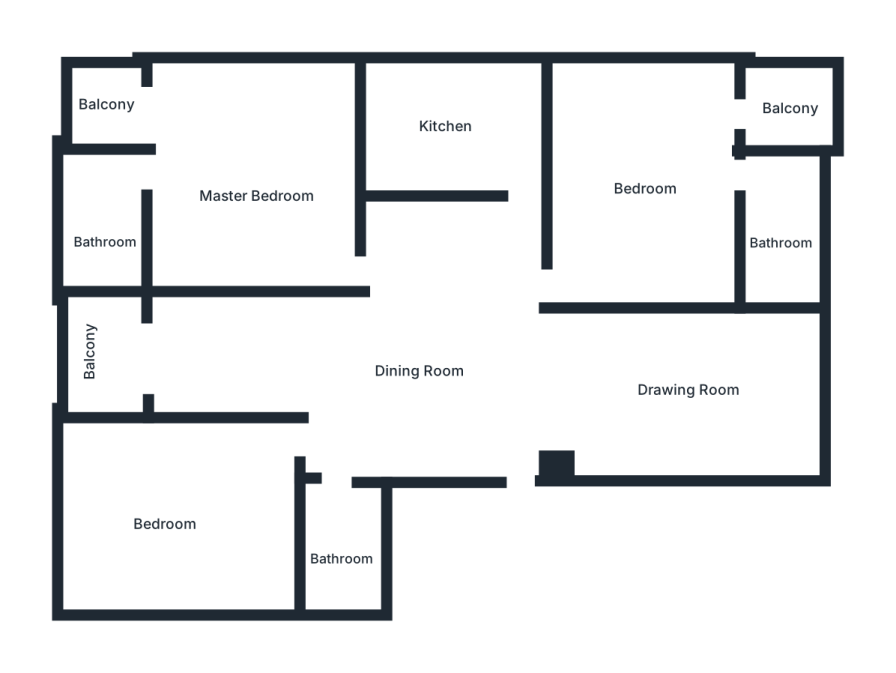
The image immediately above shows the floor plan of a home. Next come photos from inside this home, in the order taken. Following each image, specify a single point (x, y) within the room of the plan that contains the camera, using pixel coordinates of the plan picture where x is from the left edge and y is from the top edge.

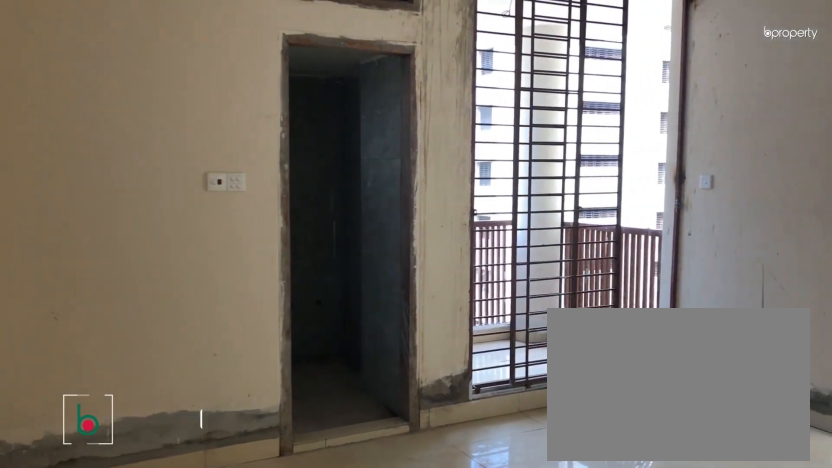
(255, 177)
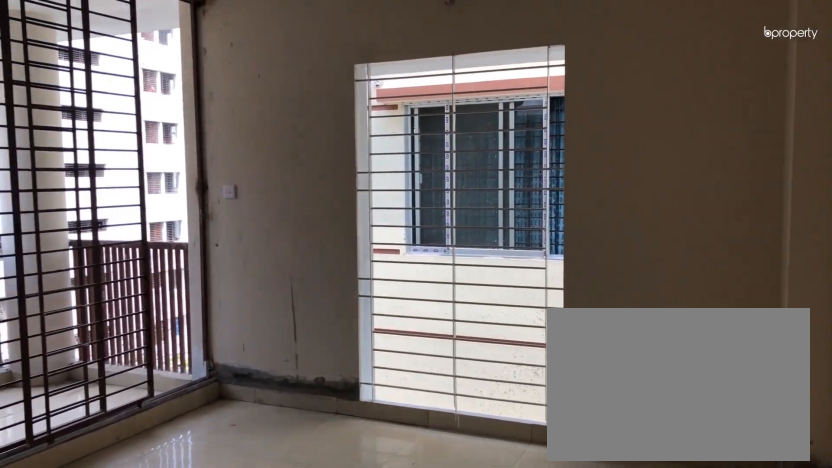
(255, 177)
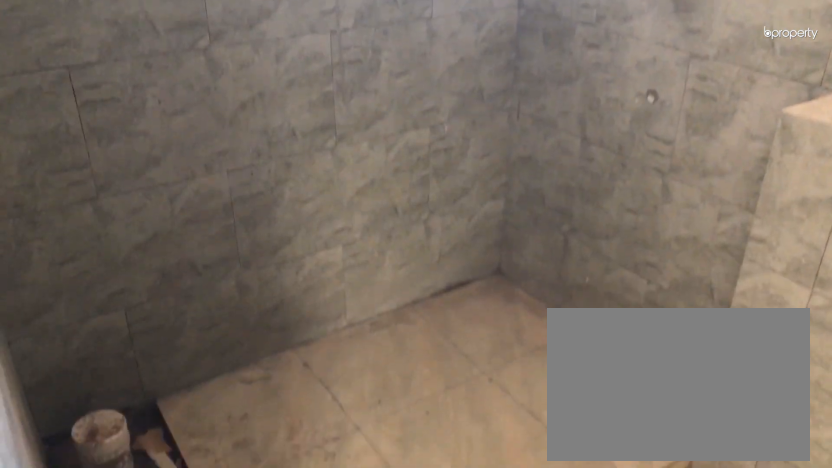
(105, 217)
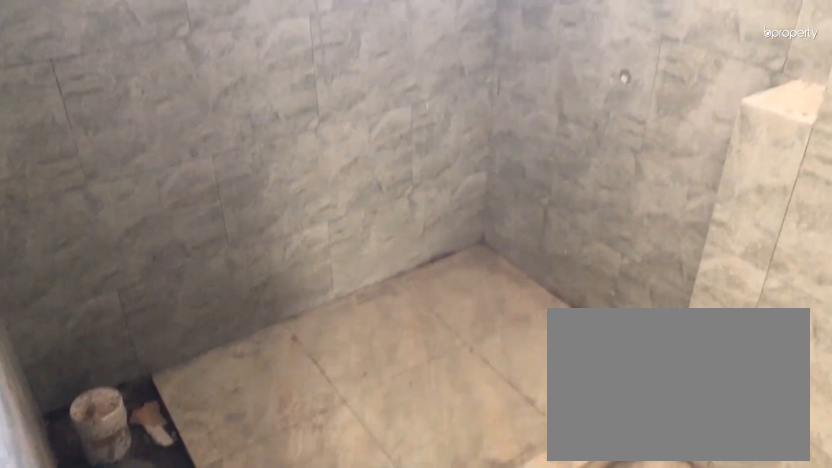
(105, 217)
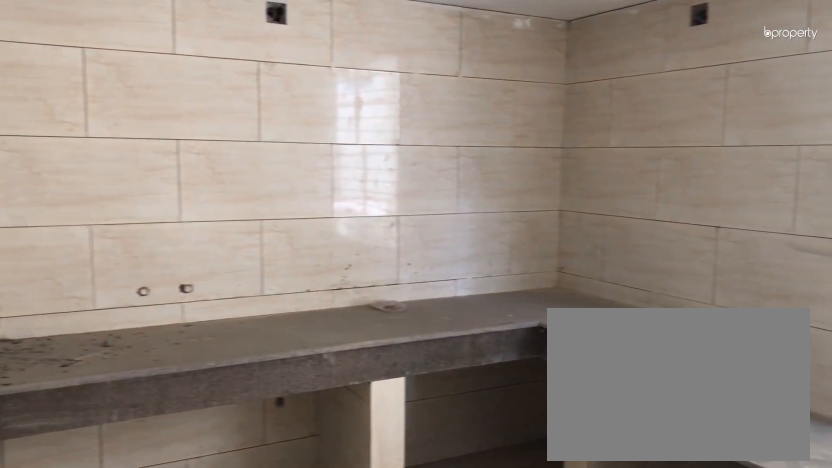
(439, 120)
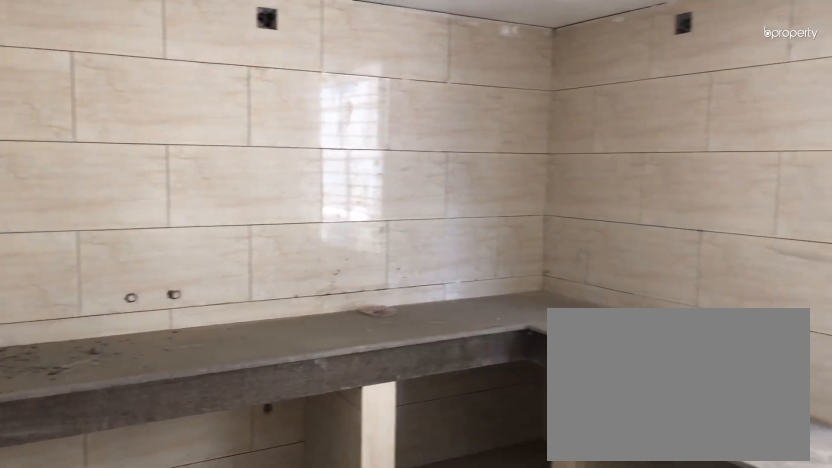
(439, 120)
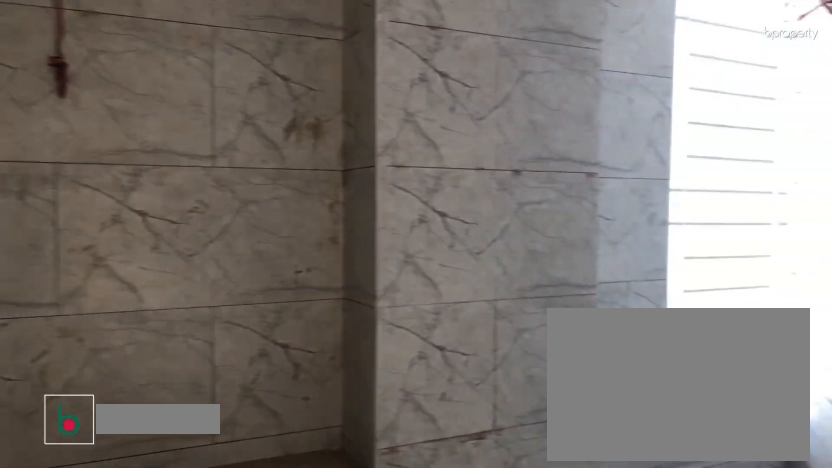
(774, 233)
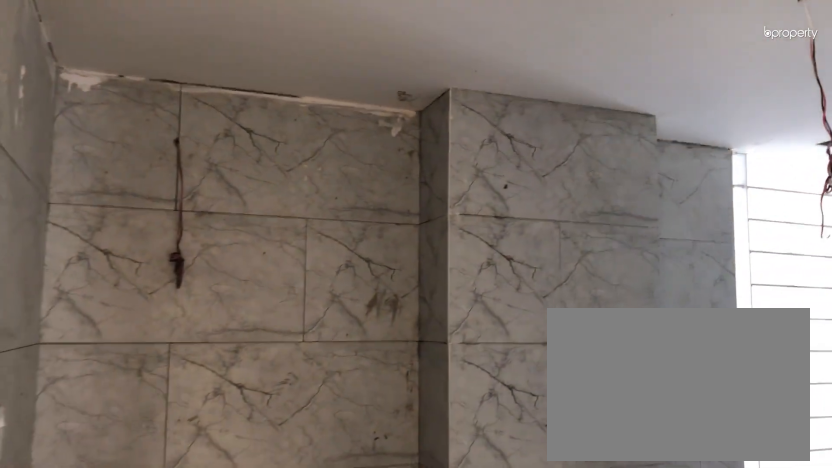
(774, 233)
